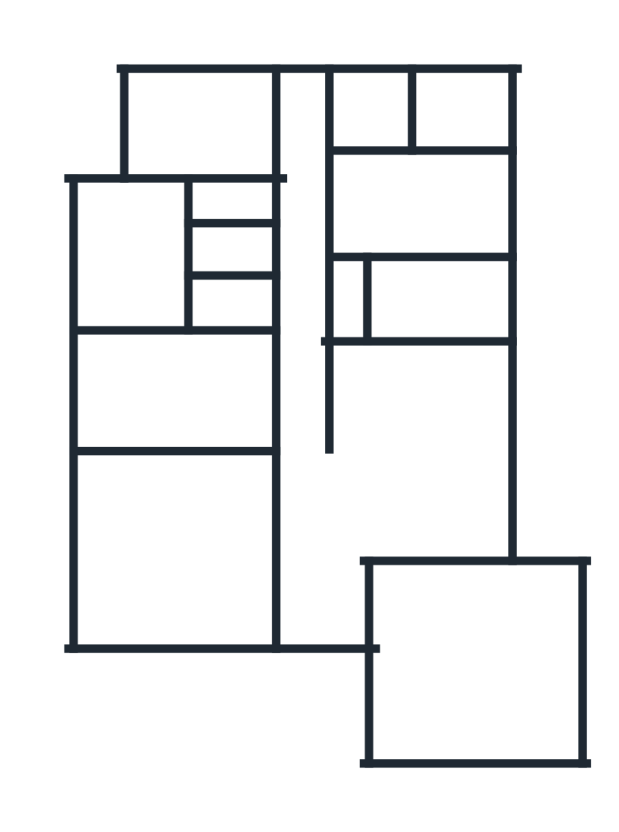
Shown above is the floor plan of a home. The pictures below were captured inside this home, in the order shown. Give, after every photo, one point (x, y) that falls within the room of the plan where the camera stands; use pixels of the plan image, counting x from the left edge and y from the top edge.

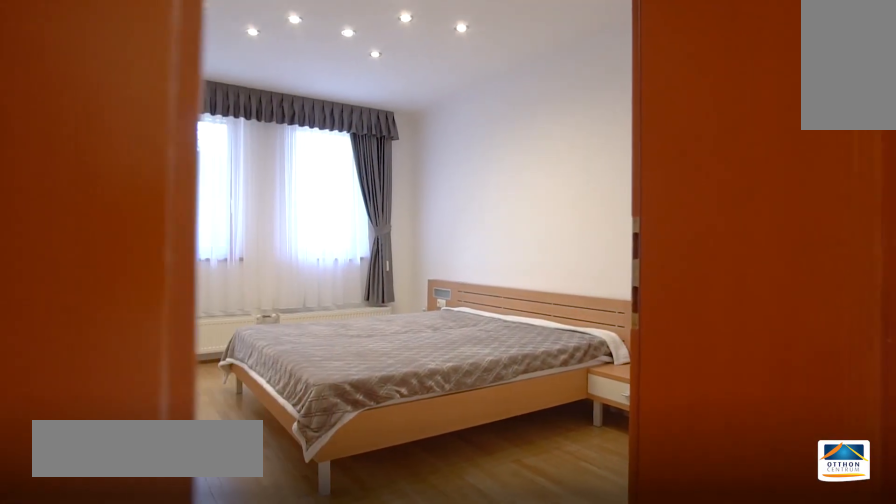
(204, 124)
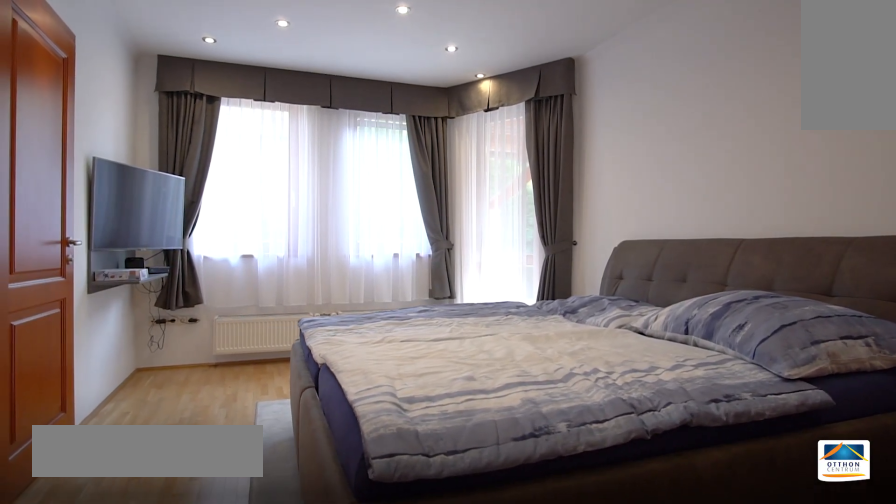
(443, 212)
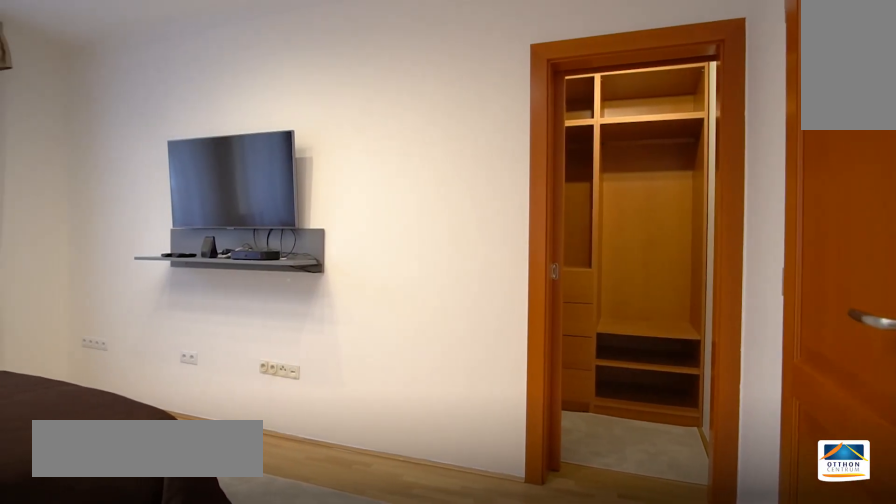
(176, 391)
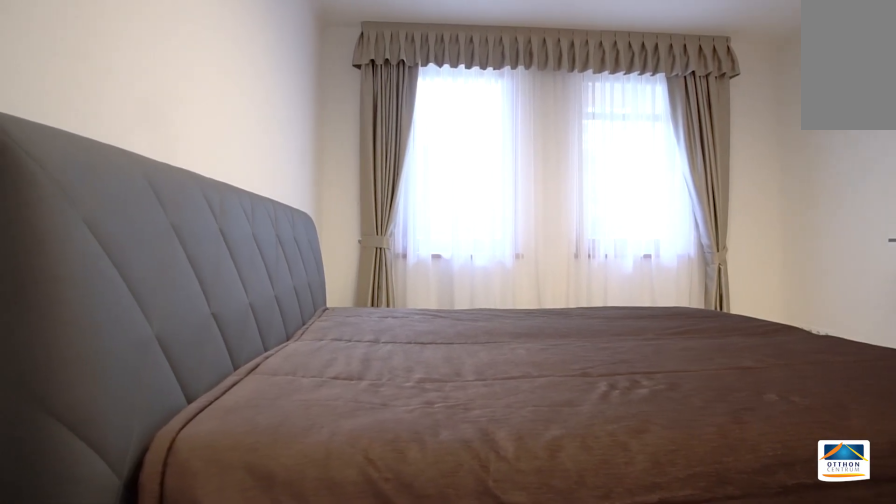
(176, 391)
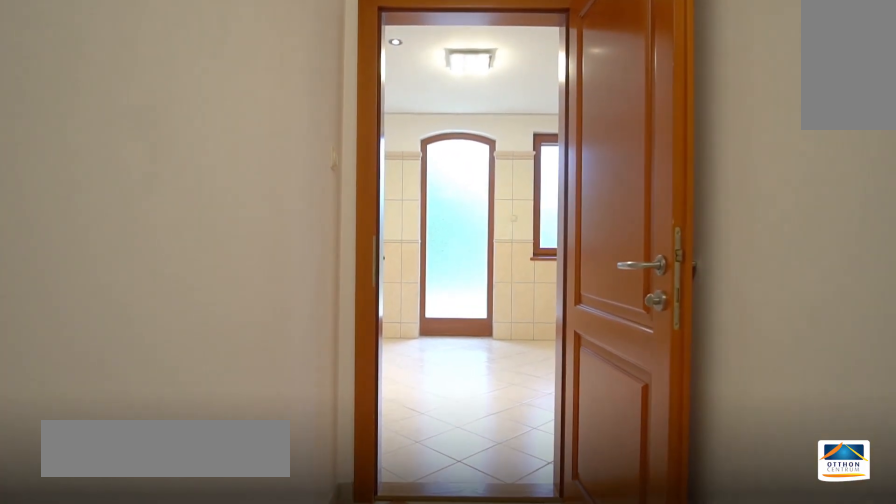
(237, 255)
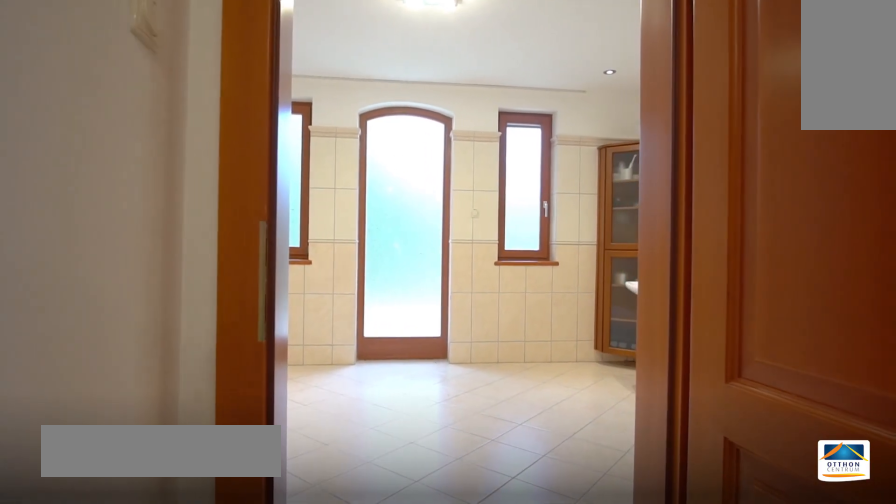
(237, 254)
